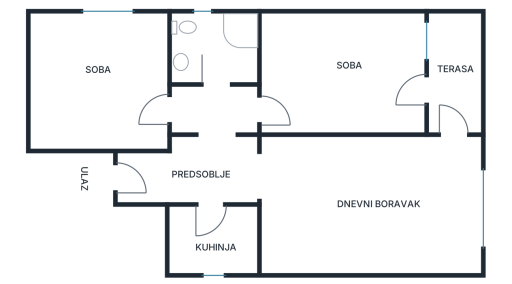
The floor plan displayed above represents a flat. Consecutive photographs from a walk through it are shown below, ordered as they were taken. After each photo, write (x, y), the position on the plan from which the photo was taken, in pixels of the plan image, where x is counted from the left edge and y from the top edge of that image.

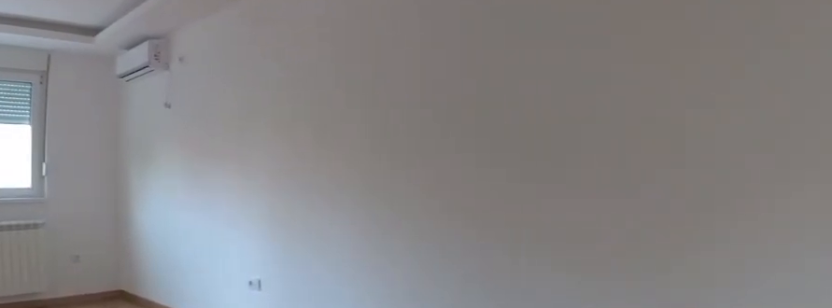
(259, 178)
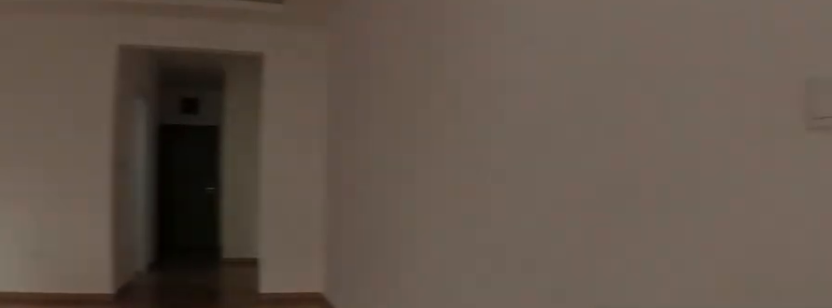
(444, 183)
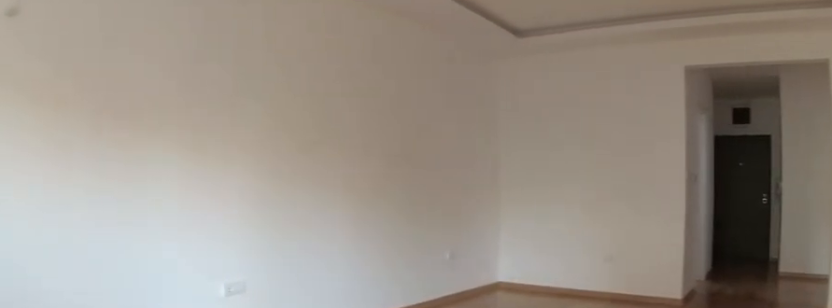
(449, 188)
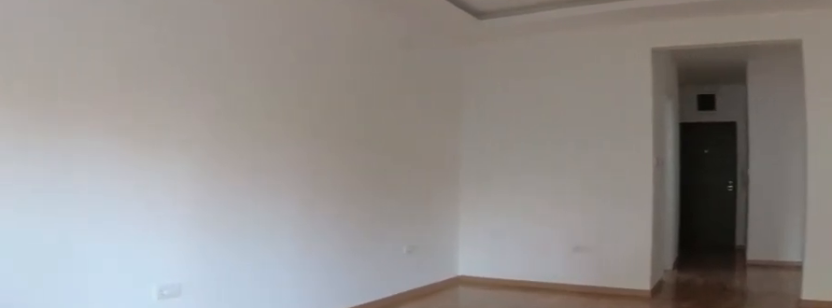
(432, 185)
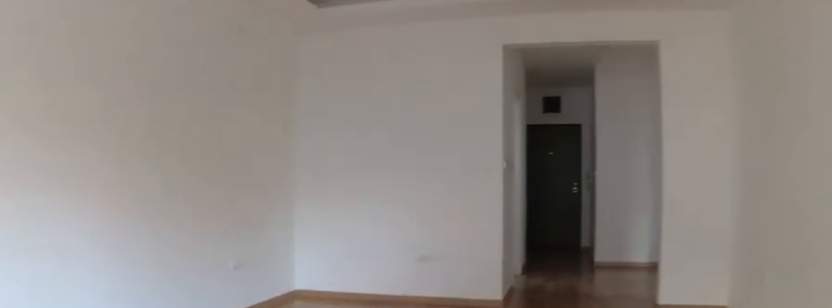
(415, 184)
